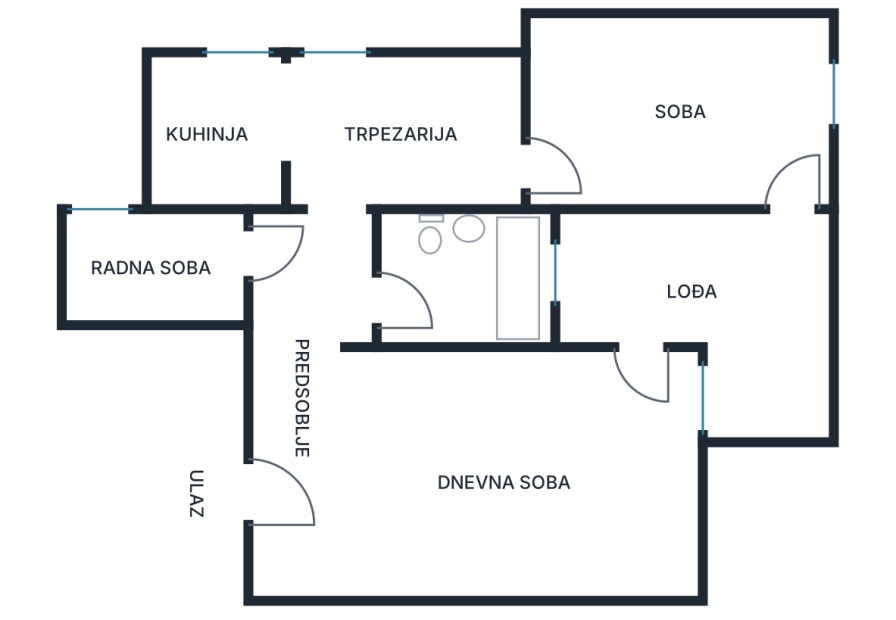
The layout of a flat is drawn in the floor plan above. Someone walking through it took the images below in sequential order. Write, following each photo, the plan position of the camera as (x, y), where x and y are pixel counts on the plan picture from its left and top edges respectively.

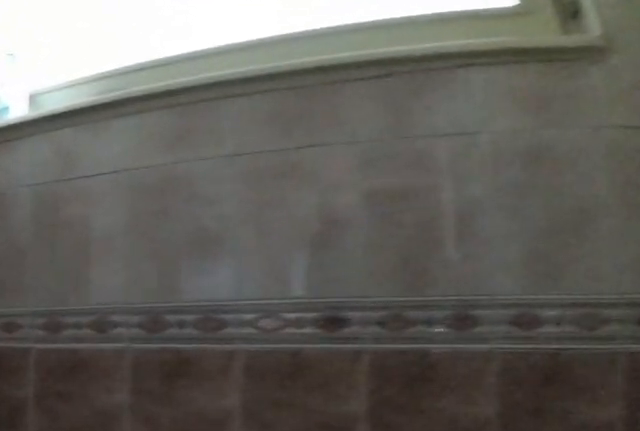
(490, 321)
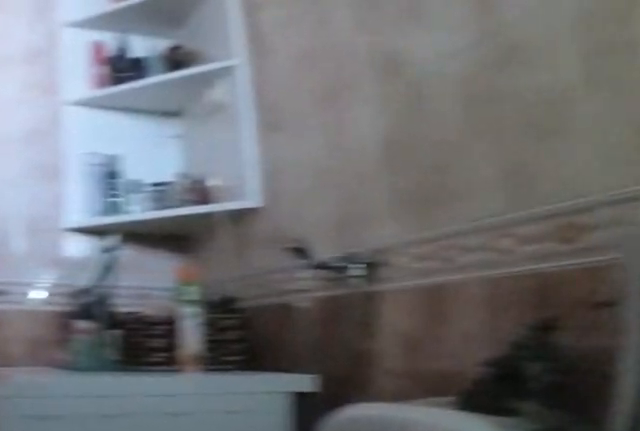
(527, 330)
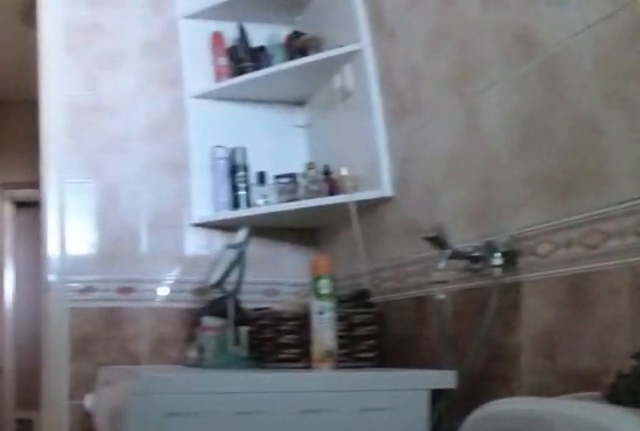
(532, 325)
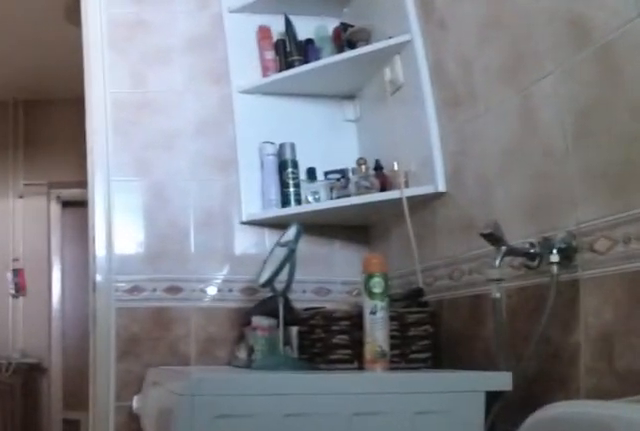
(534, 318)
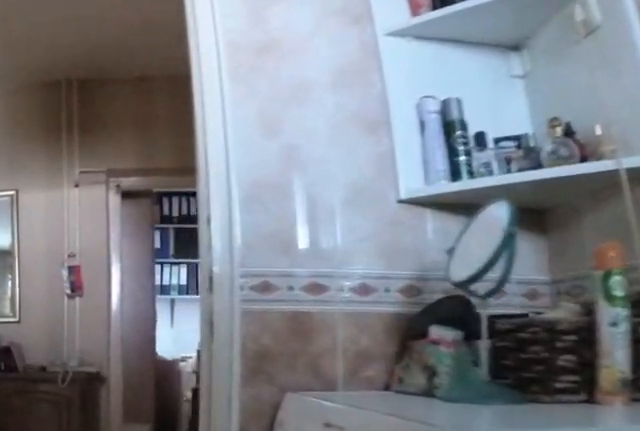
(494, 314)
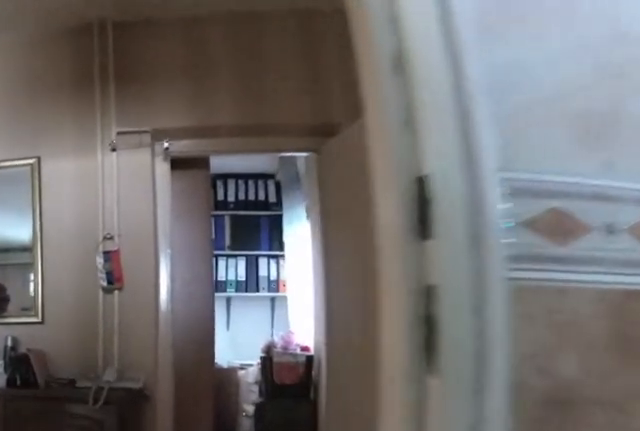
(447, 312)
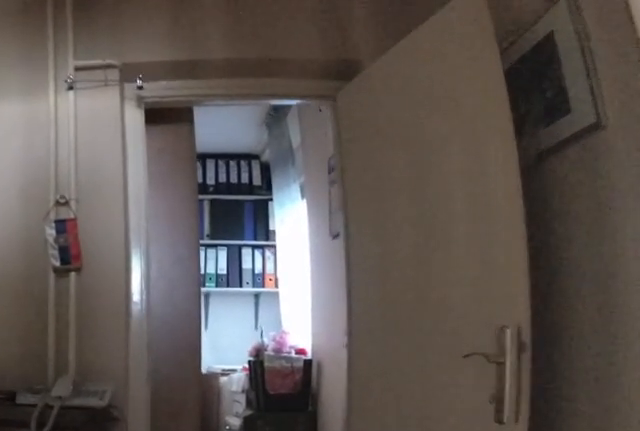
(388, 312)
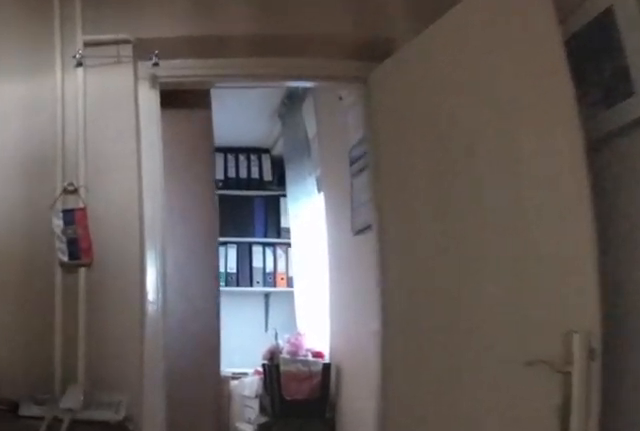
(377, 312)
